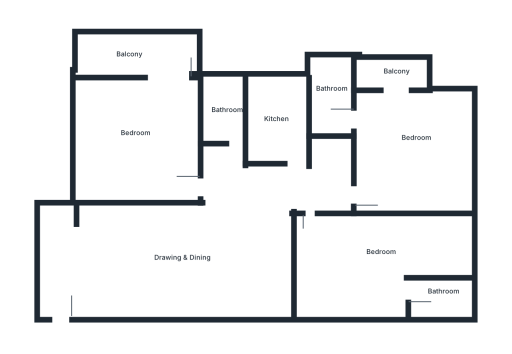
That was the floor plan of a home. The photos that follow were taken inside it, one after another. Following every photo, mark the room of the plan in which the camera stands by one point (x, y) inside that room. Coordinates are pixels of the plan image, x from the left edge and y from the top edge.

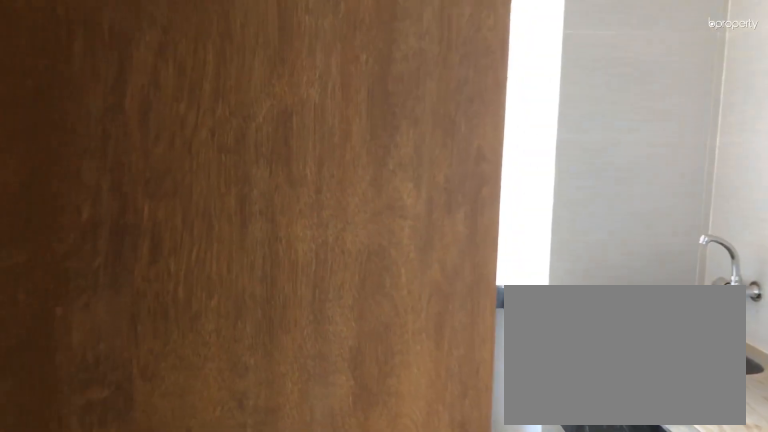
(285, 130)
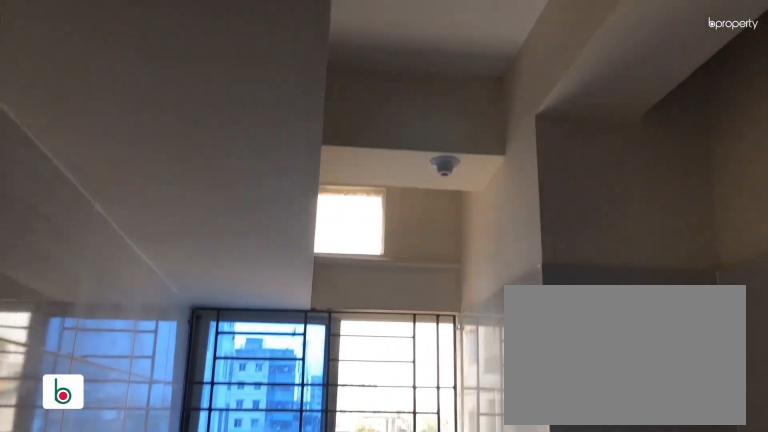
(285, 130)
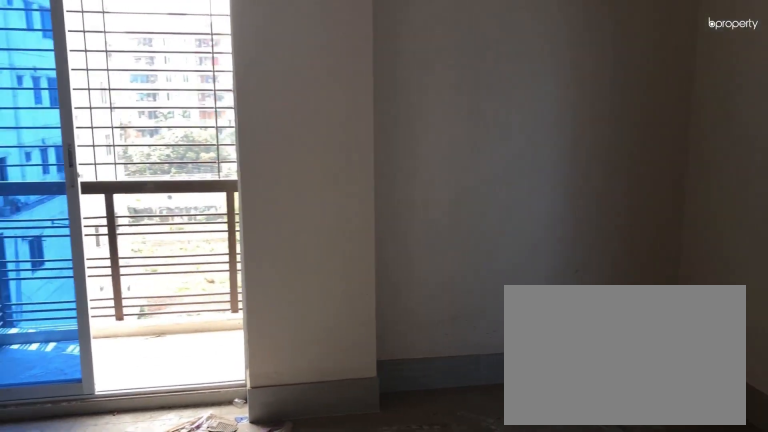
(415, 148)
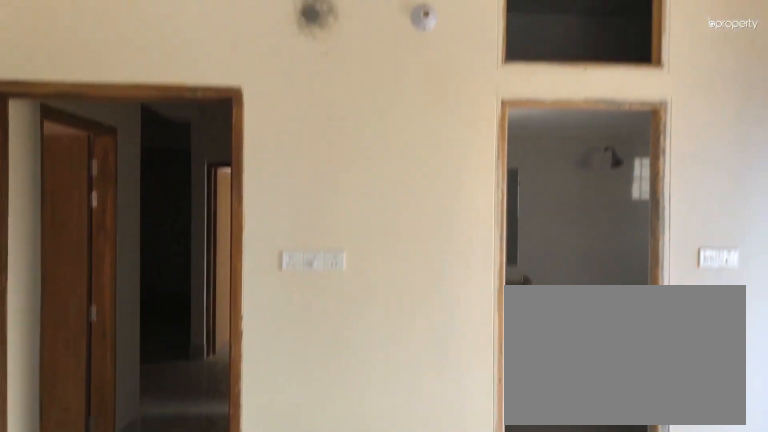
(415, 148)
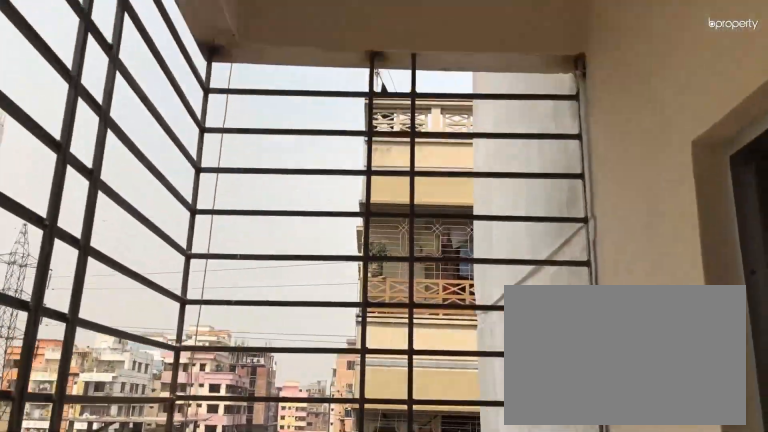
(393, 73)
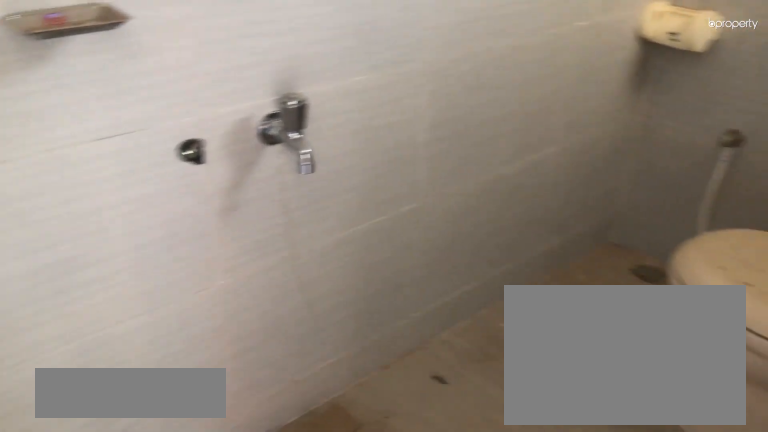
(325, 102)
